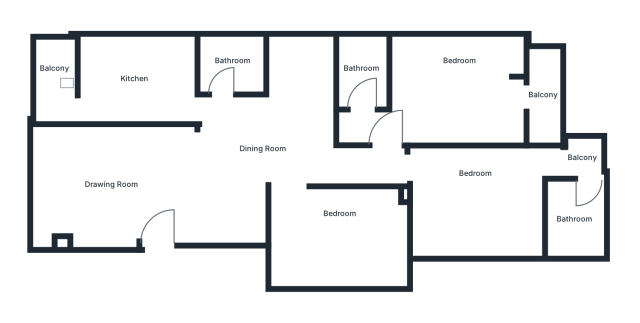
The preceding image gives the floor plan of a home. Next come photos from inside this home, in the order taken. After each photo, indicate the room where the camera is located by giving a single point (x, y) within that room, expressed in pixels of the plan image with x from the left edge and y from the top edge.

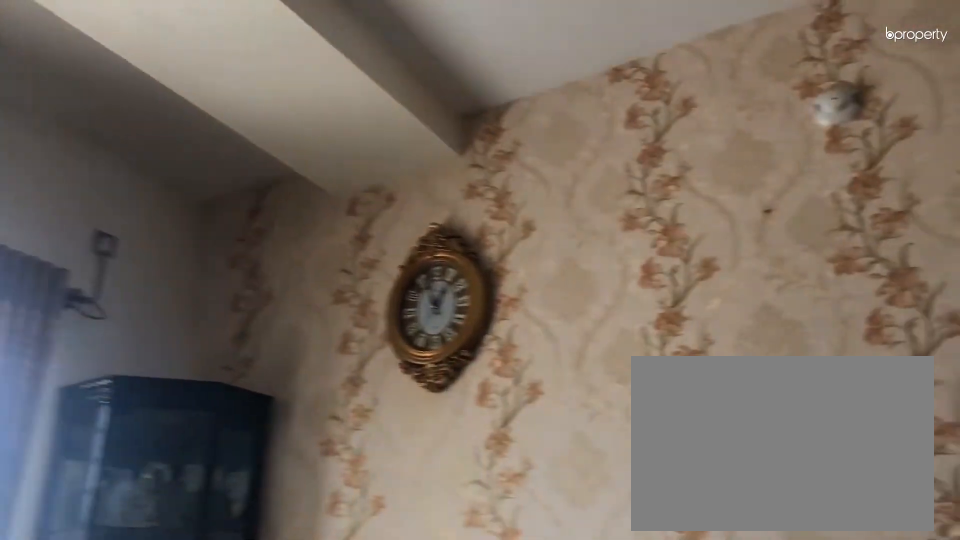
(114, 187)
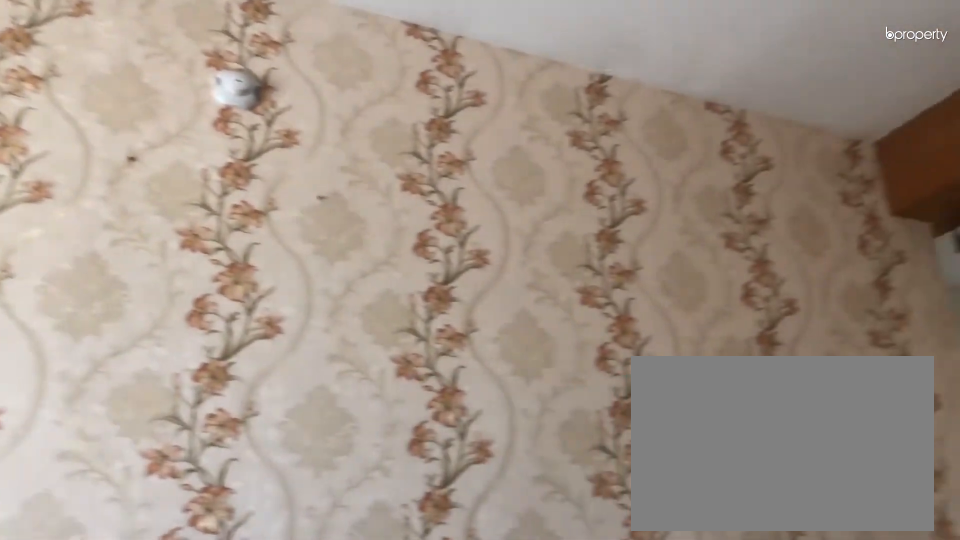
(114, 187)
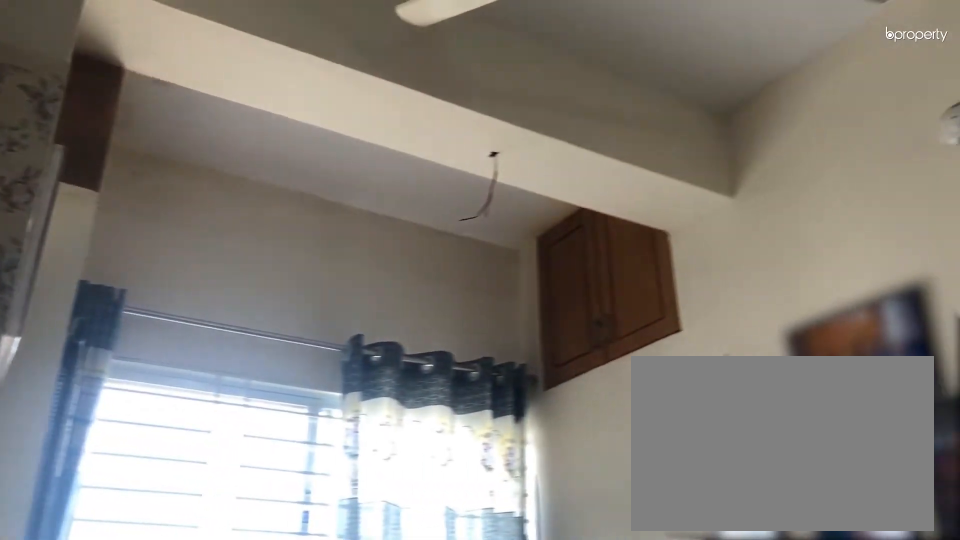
(261, 147)
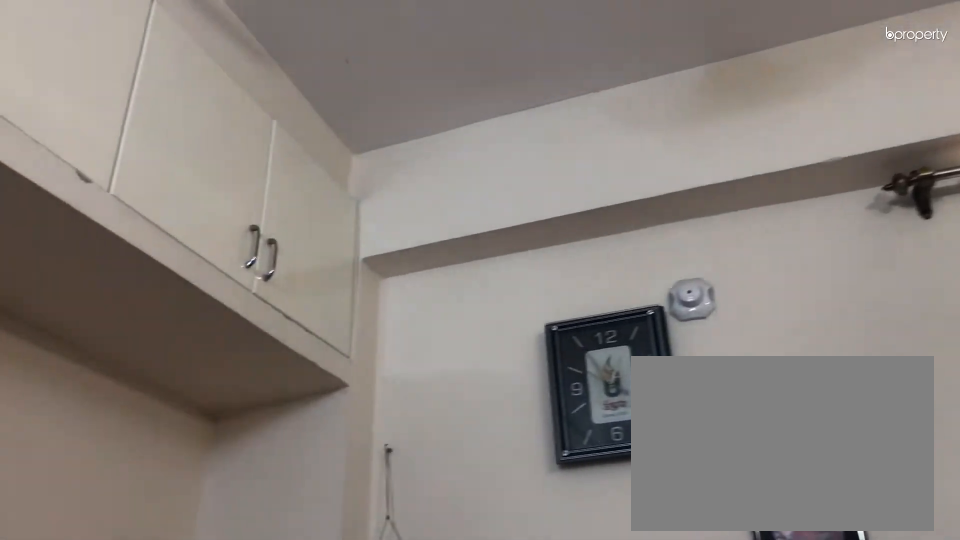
(341, 239)
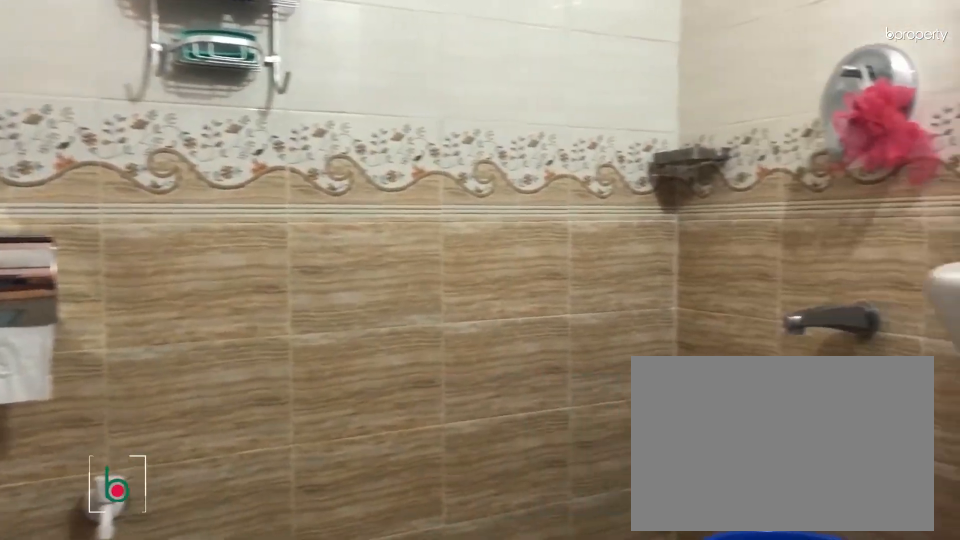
(233, 63)
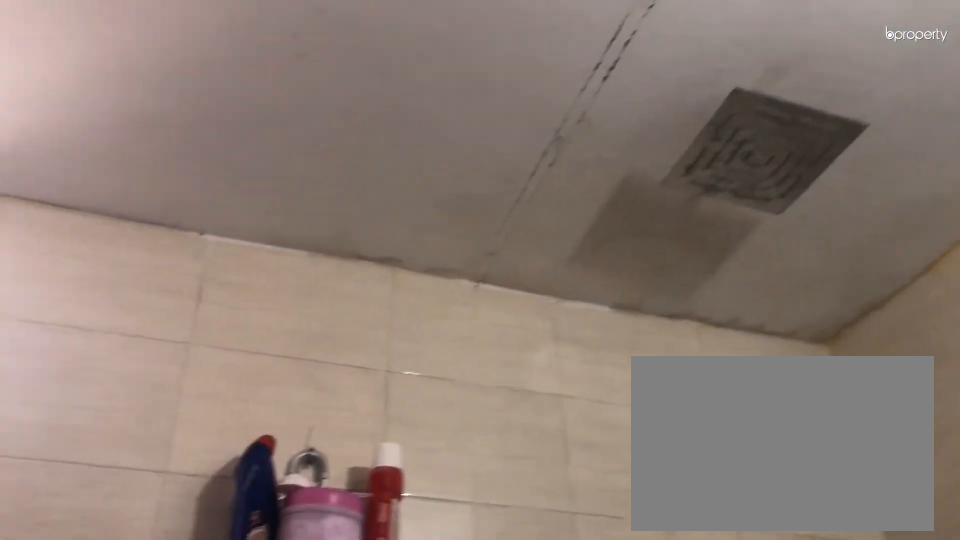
(233, 63)
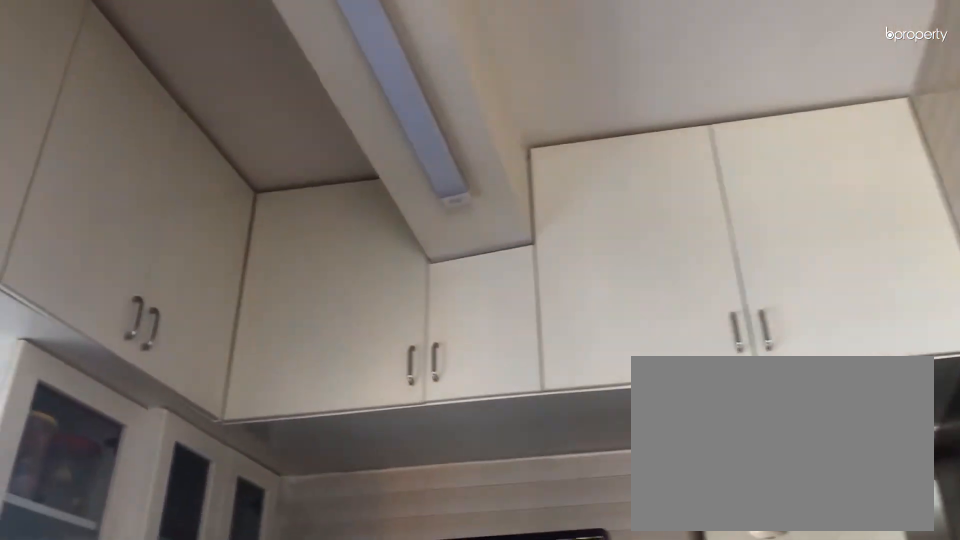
(135, 79)
